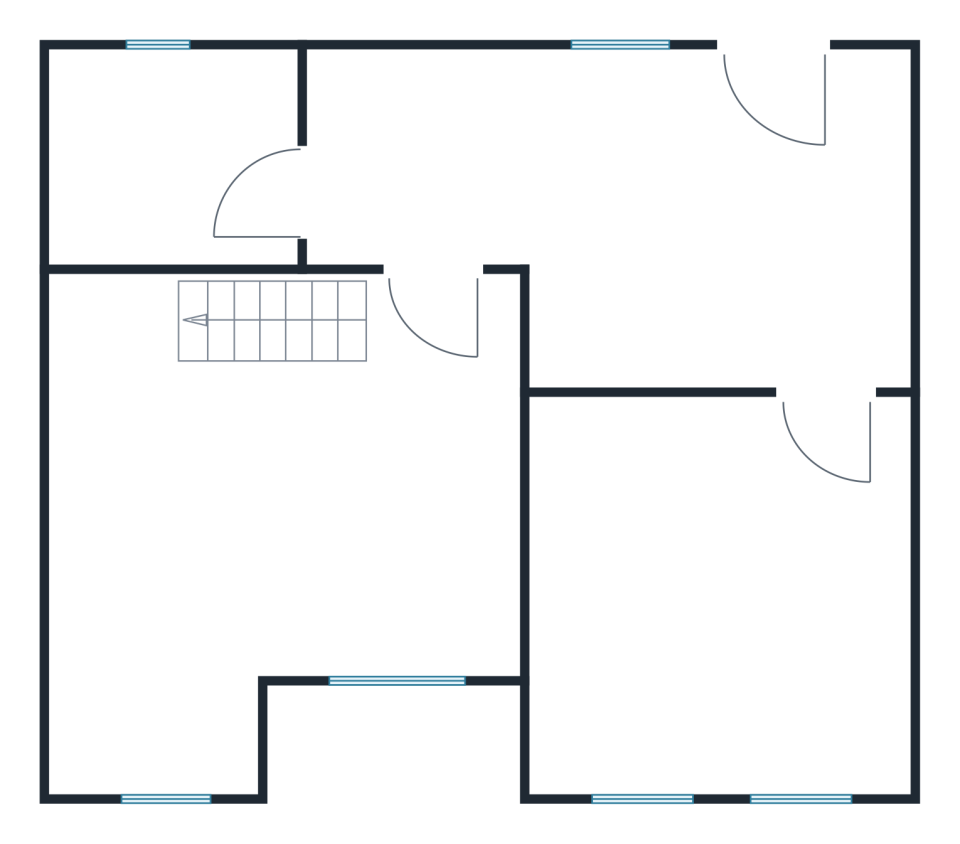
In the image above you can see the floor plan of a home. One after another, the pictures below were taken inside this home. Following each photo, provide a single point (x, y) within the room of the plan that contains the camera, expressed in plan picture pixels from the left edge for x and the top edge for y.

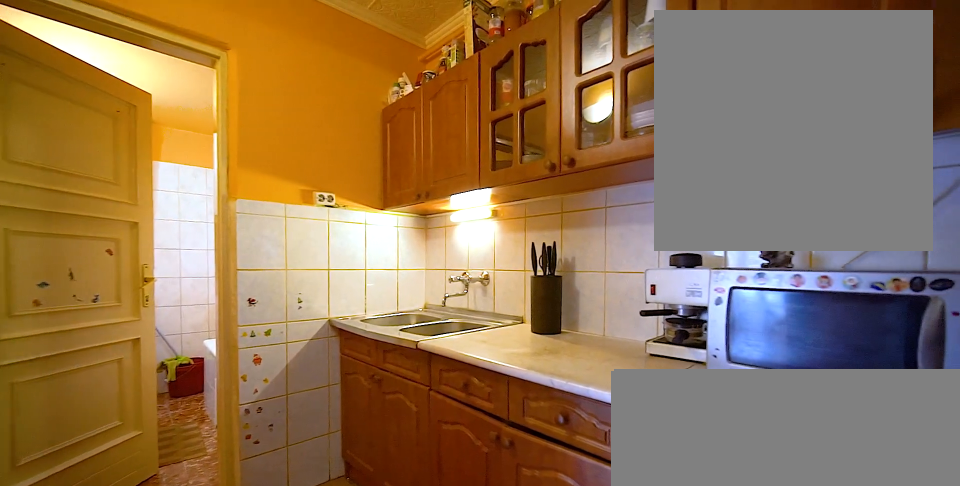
(654, 217)
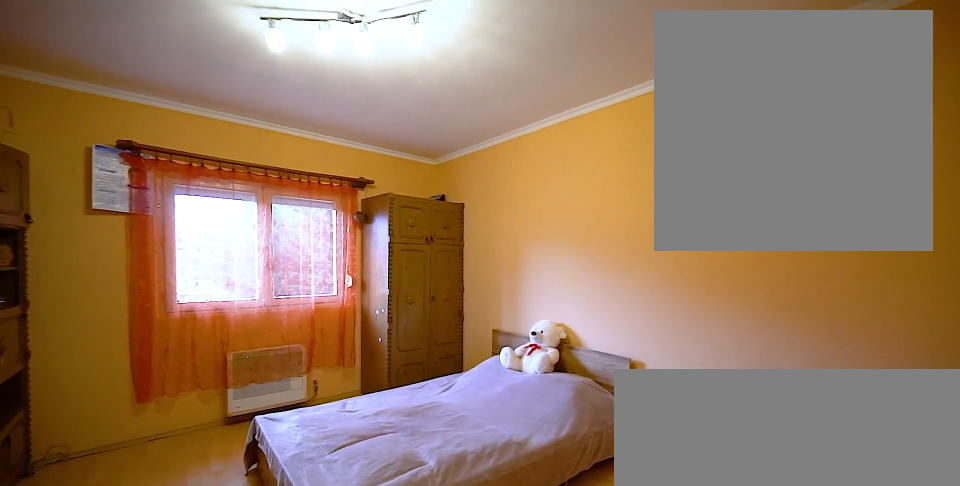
(731, 598)
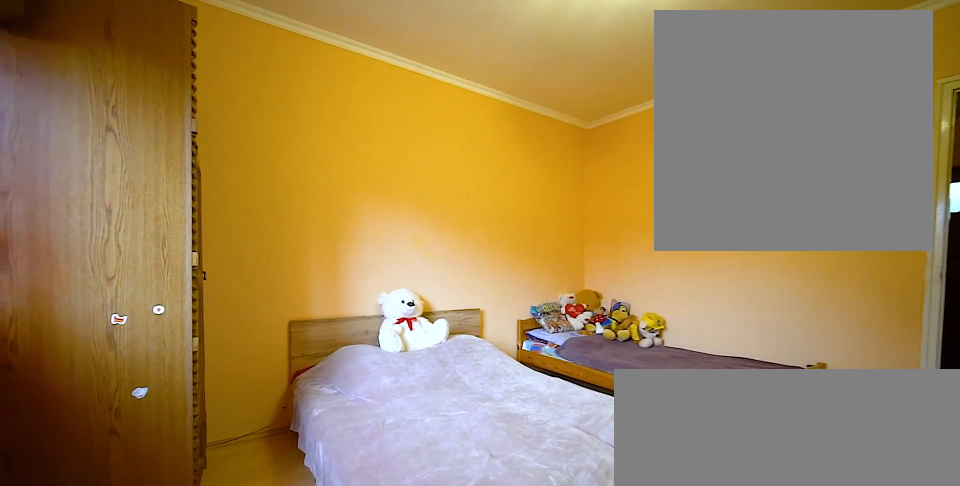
(730, 597)
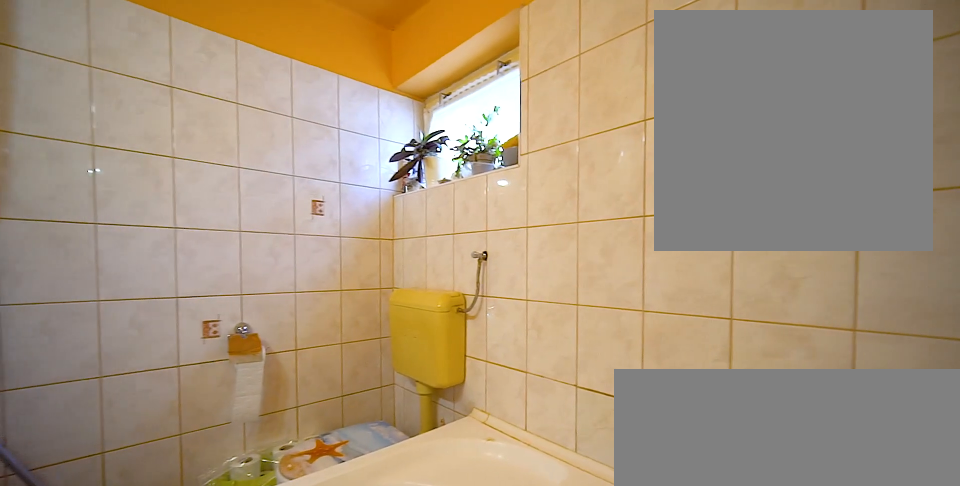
(174, 164)
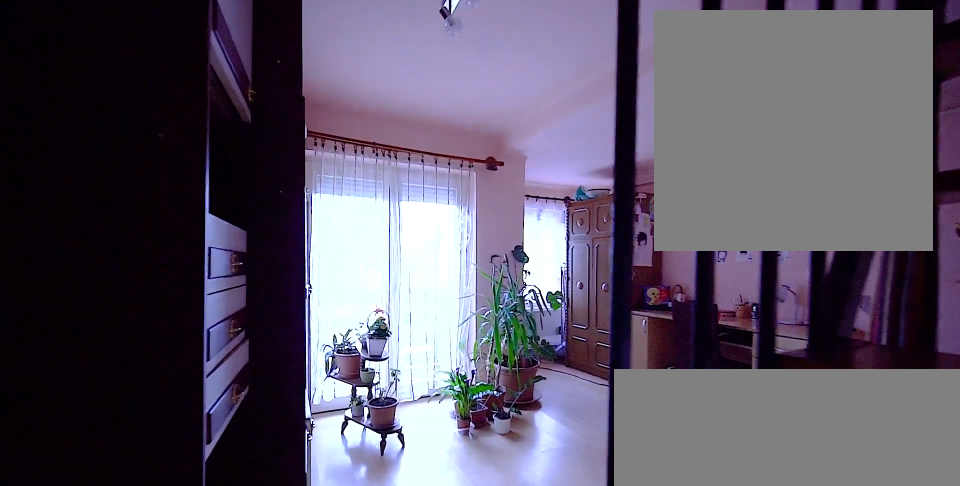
(251, 503)
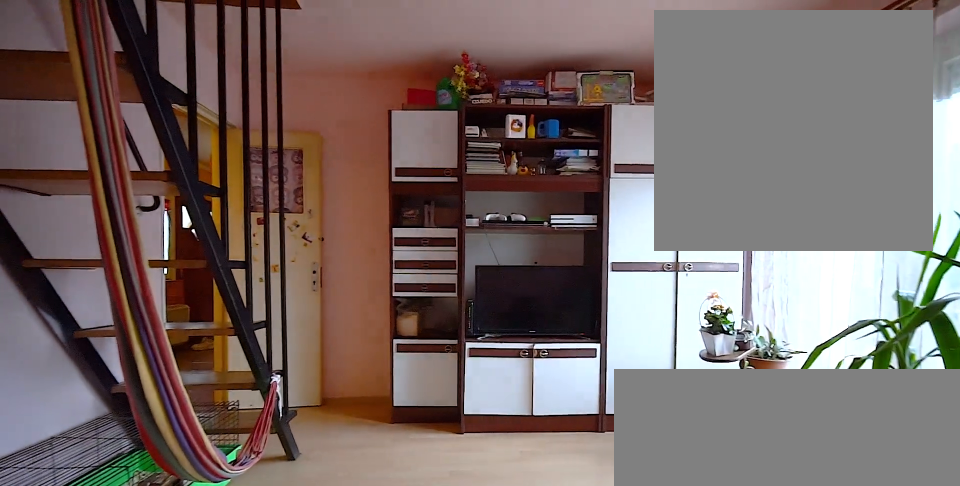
(251, 502)
